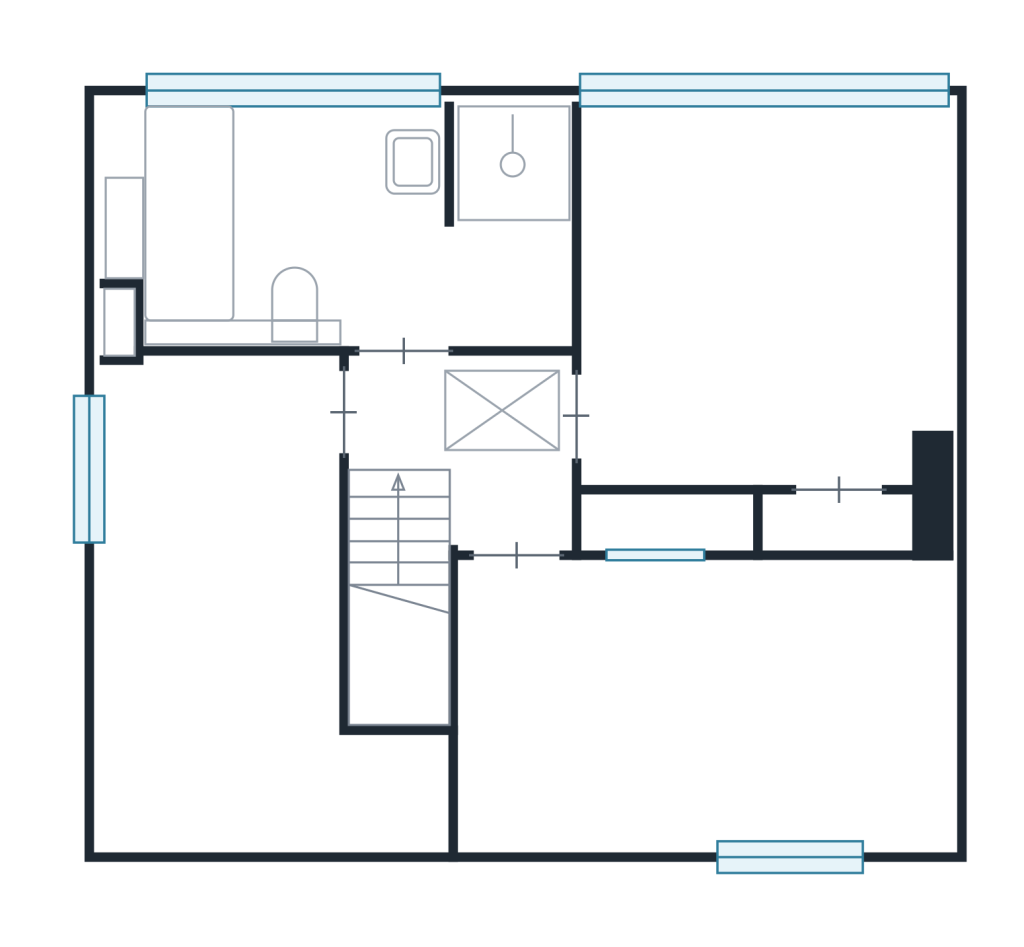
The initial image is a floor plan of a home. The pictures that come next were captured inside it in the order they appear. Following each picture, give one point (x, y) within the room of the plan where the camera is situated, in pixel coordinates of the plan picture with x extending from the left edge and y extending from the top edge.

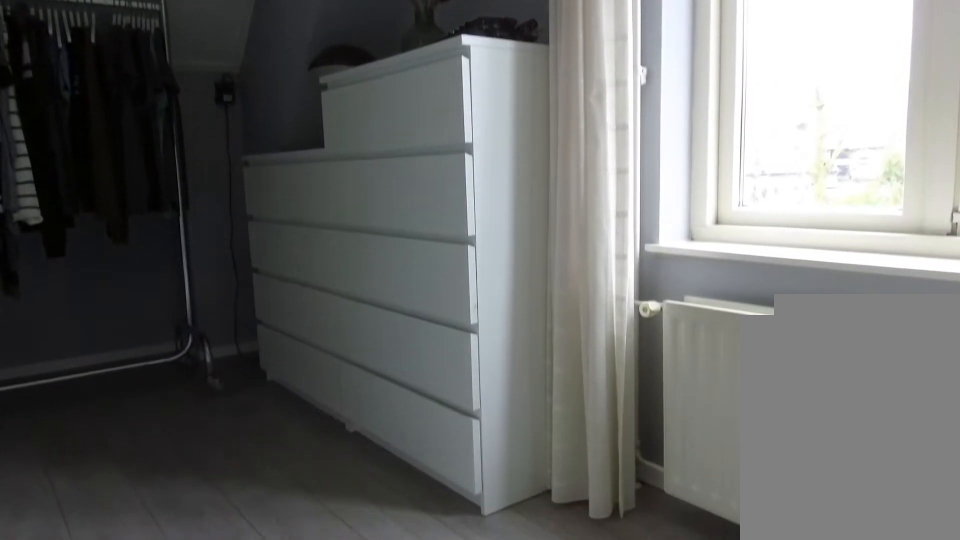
(228, 571)
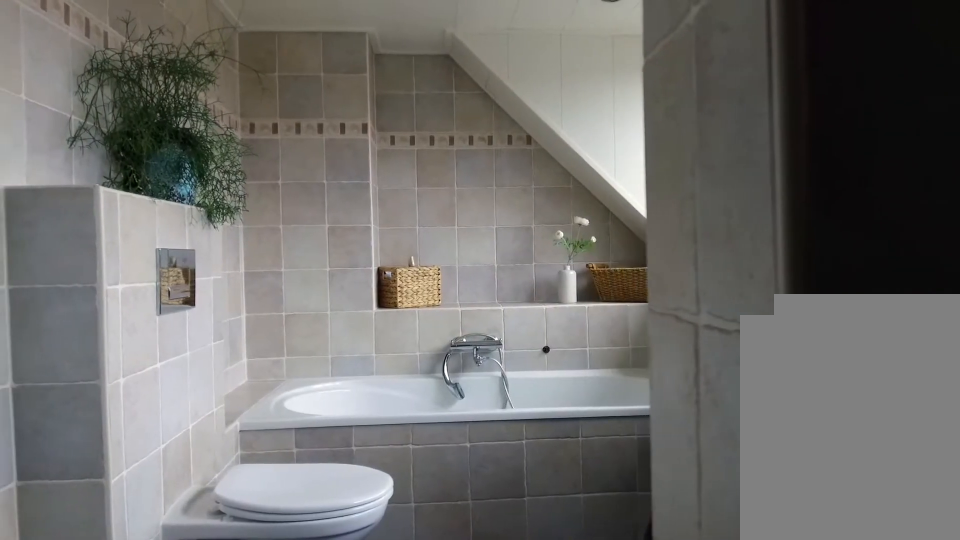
(385, 239)
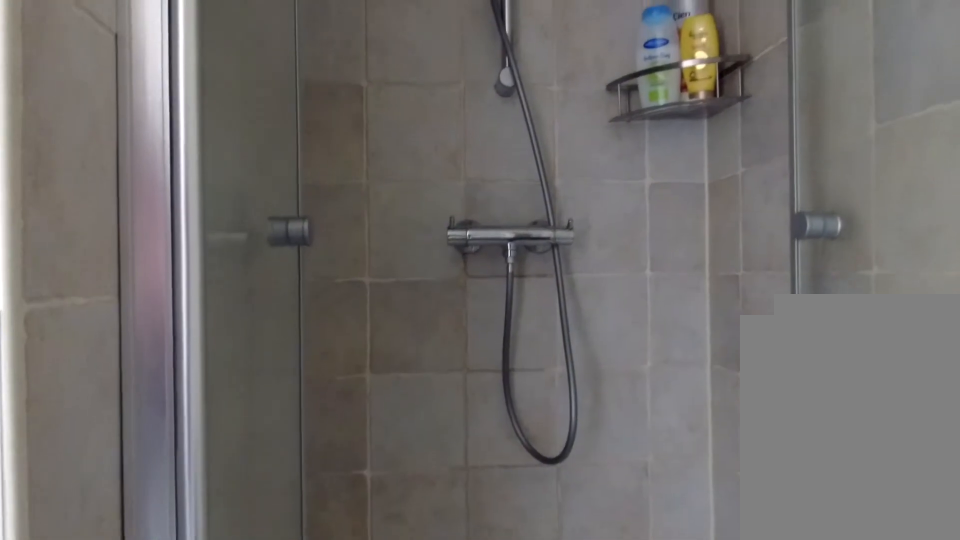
(385, 240)
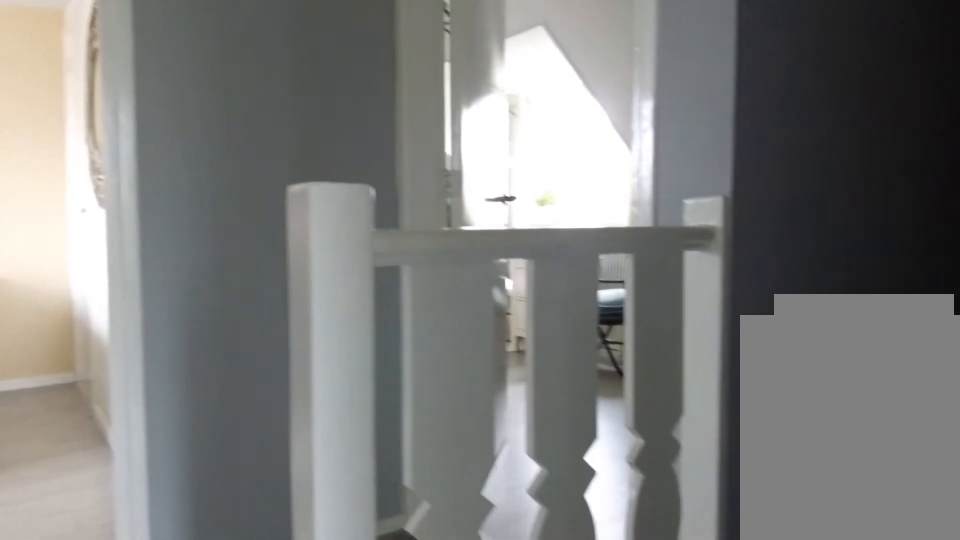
(474, 441)
